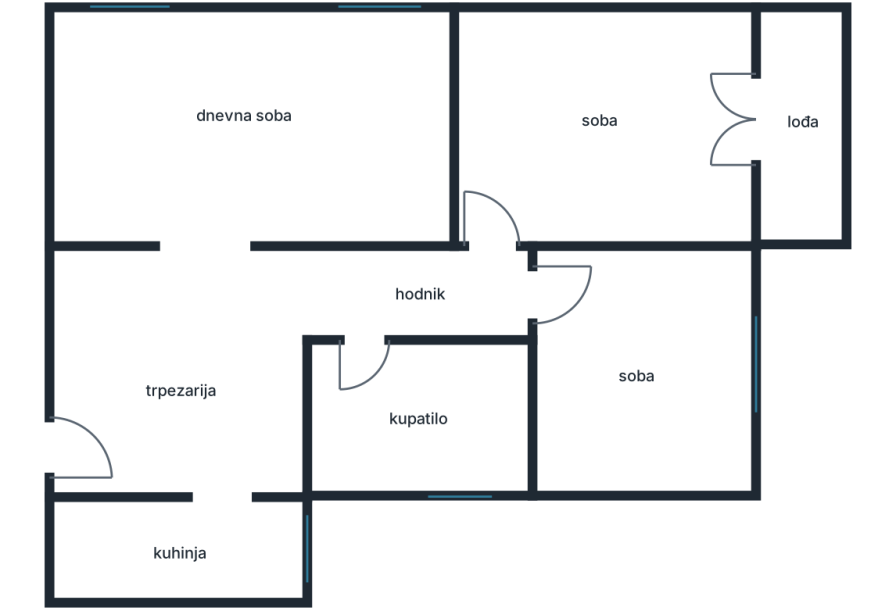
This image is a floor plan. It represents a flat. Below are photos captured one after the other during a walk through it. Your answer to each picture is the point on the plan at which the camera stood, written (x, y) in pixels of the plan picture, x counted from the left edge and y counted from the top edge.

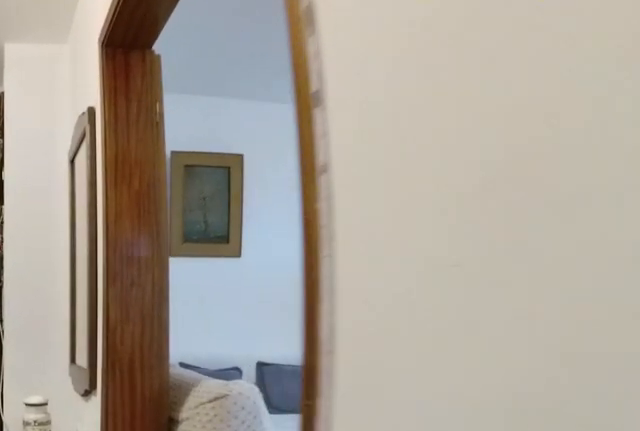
(332, 289)
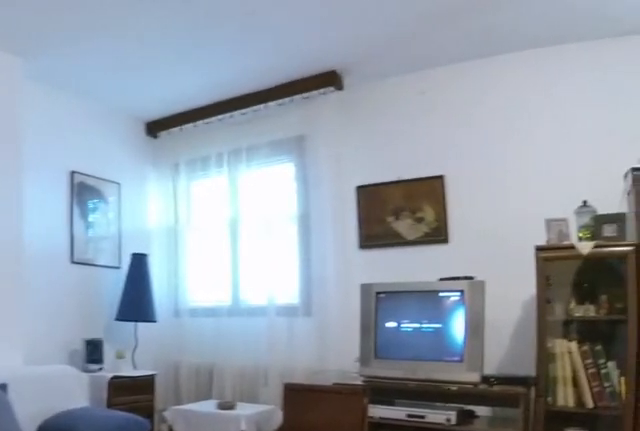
(245, 275)
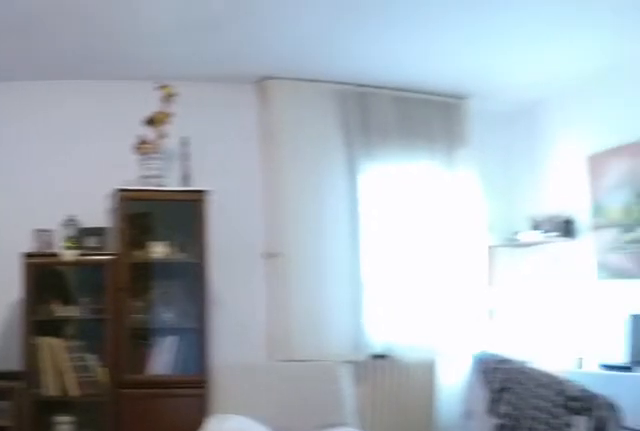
(232, 266)
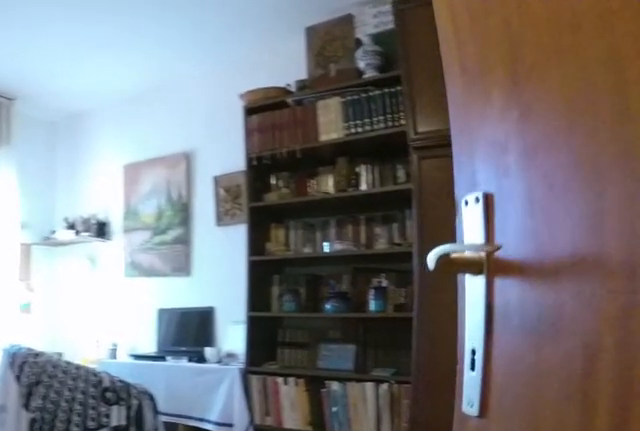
(246, 236)
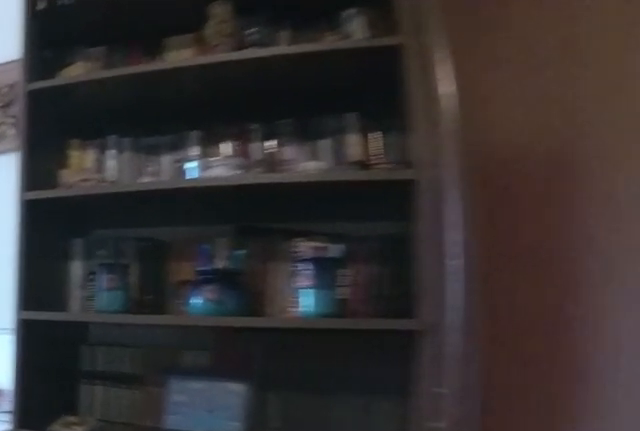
(348, 216)
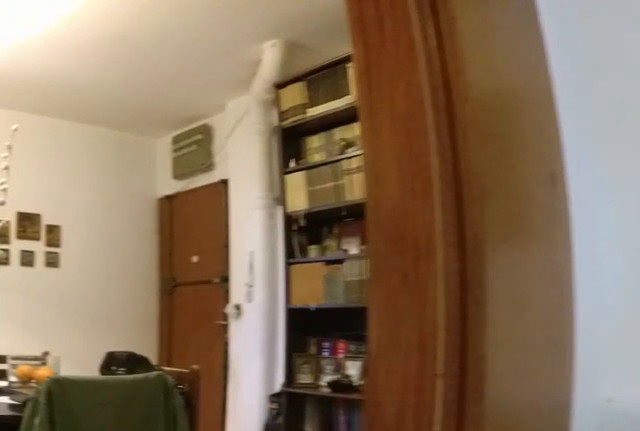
(246, 193)
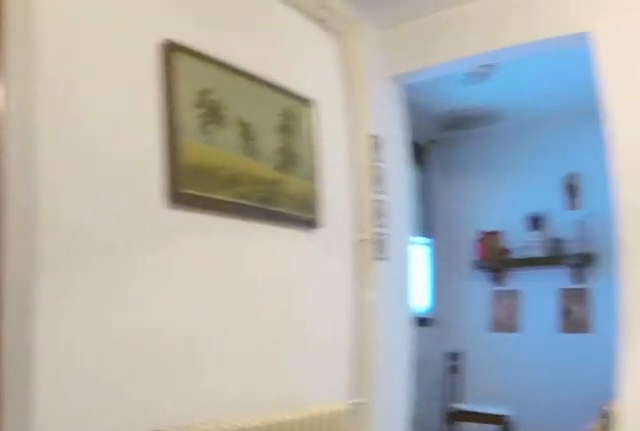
(208, 249)
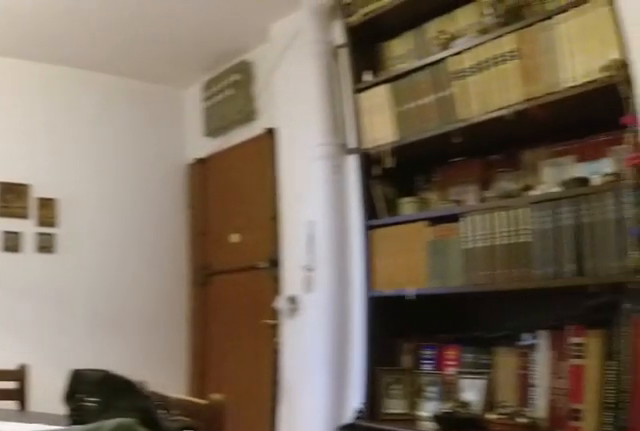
(229, 250)
